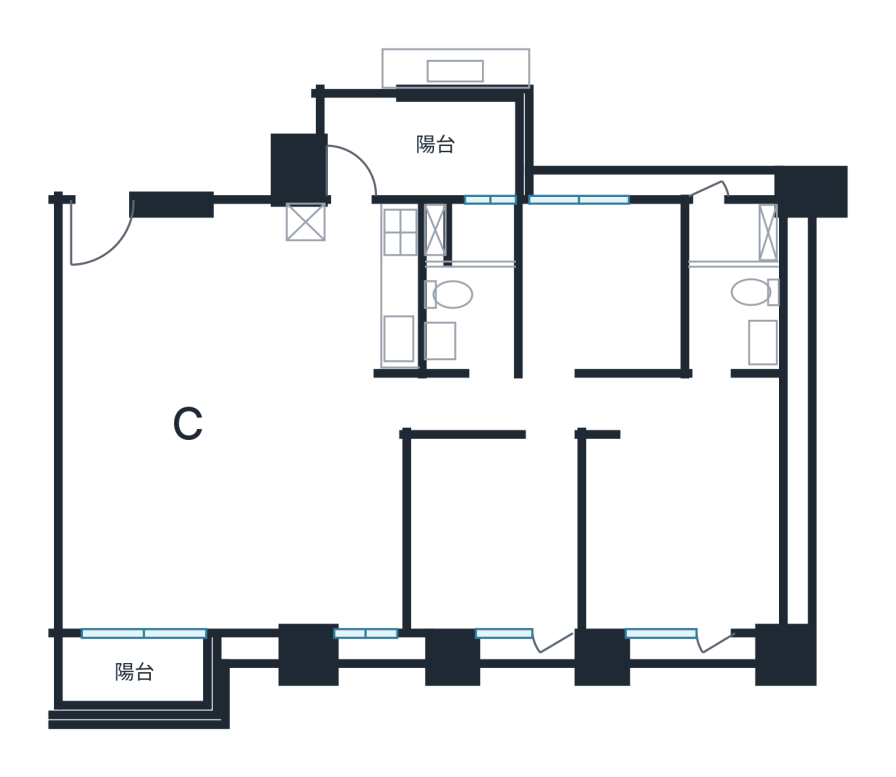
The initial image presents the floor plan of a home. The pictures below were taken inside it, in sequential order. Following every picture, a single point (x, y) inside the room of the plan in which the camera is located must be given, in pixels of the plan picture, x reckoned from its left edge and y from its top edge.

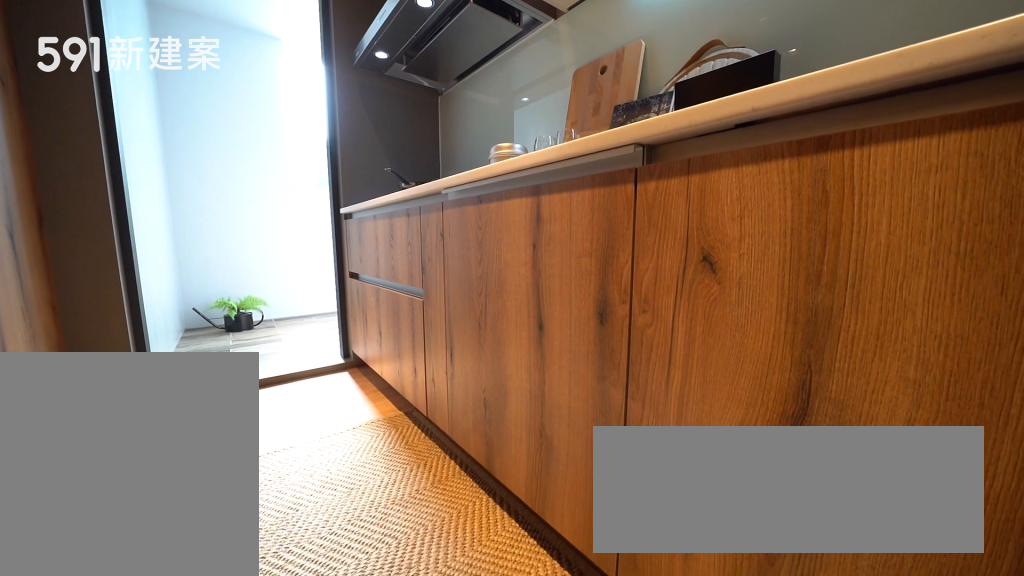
(355, 284)
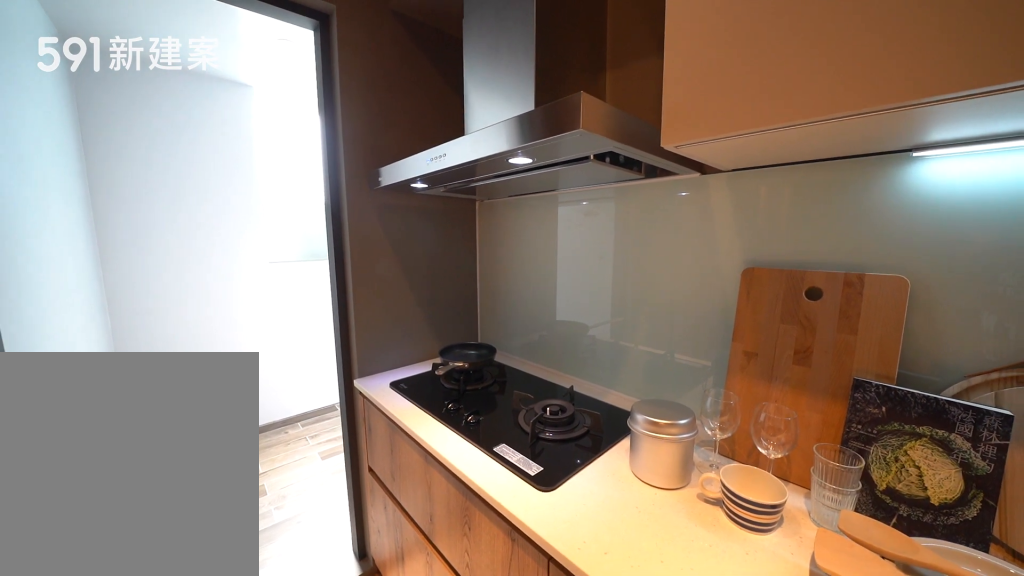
(355, 284)
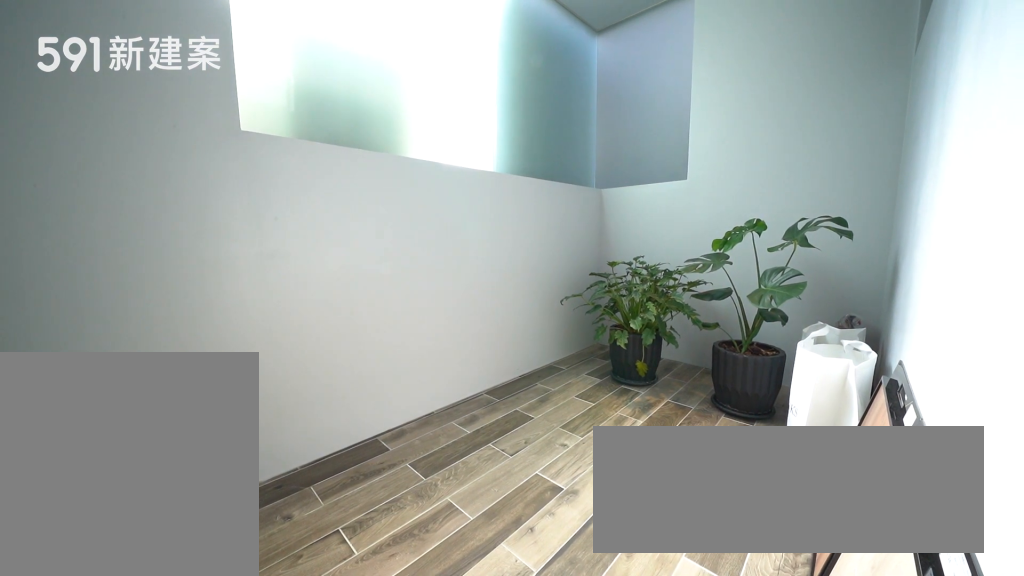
(420, 148)
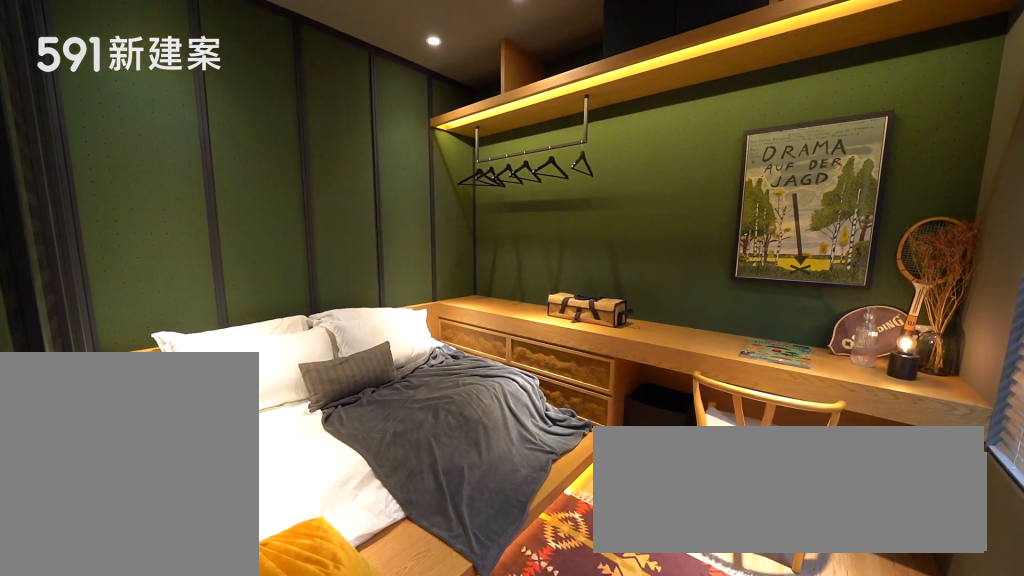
(496, 531)
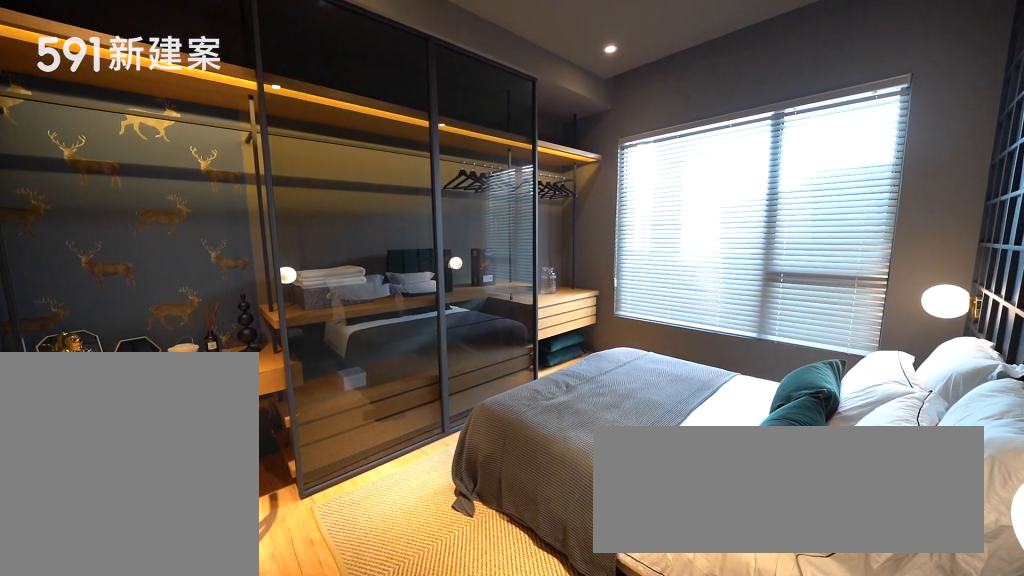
(683, 507)
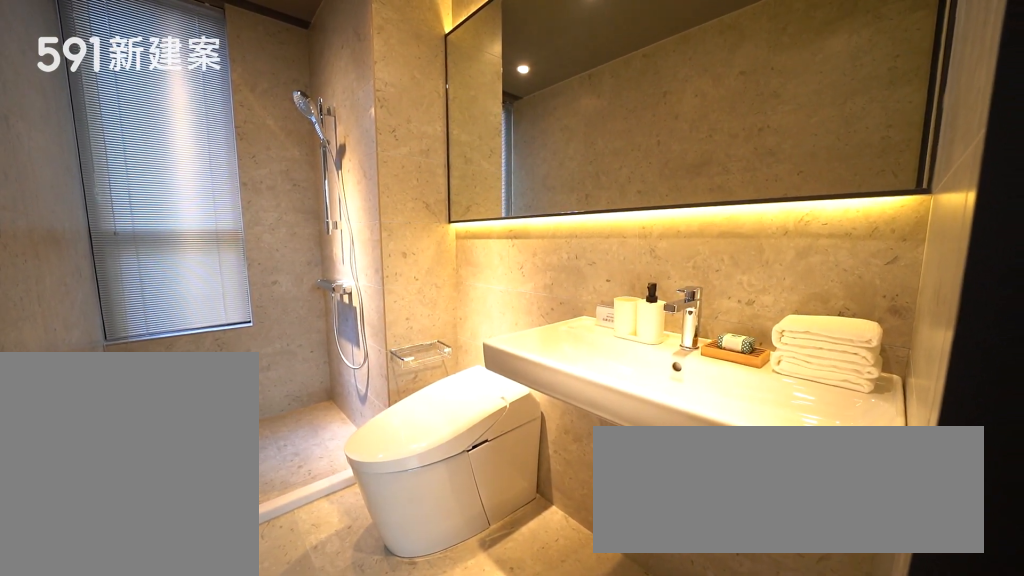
(734, 283)
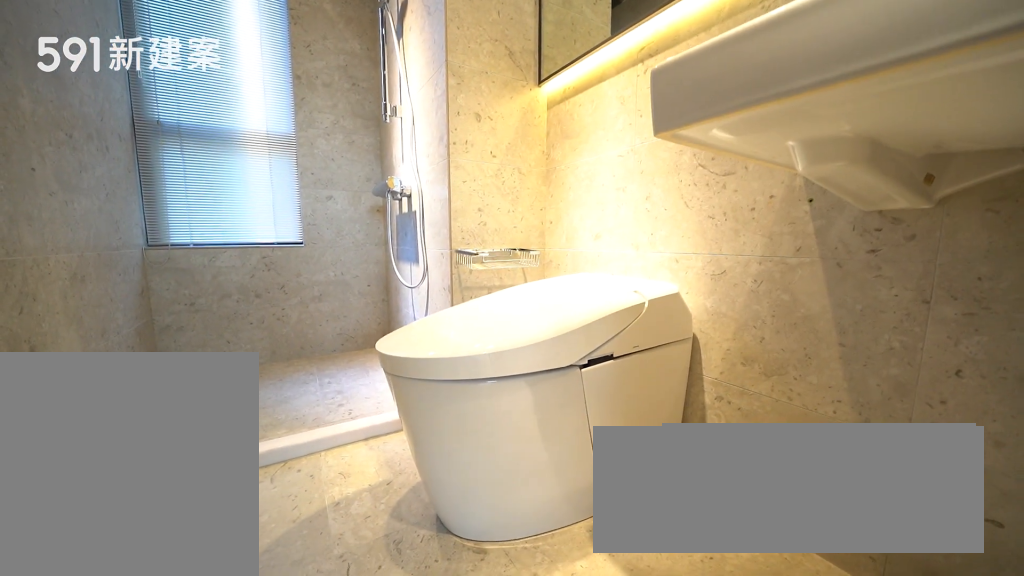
(734, 283)
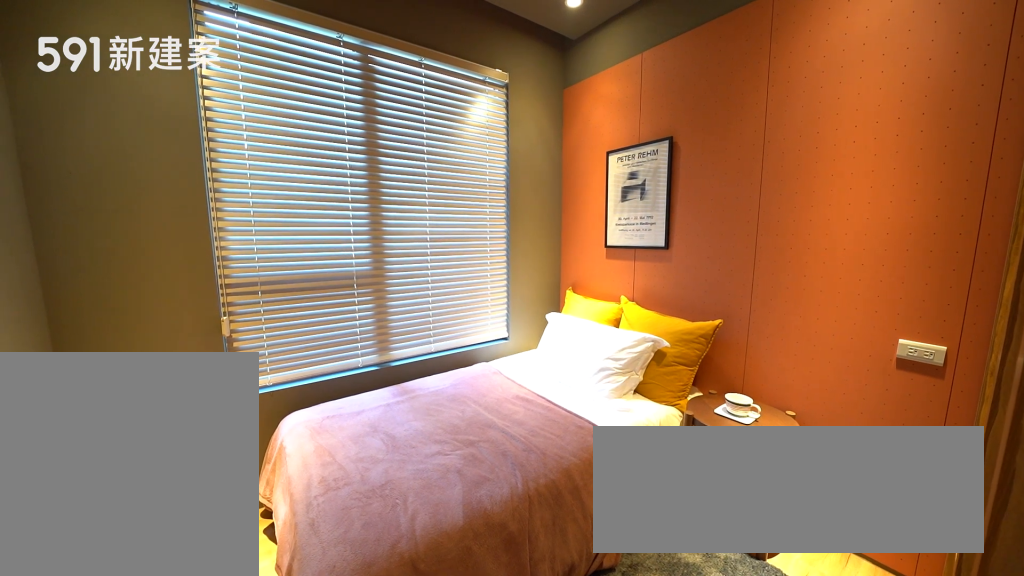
(609, 281)
